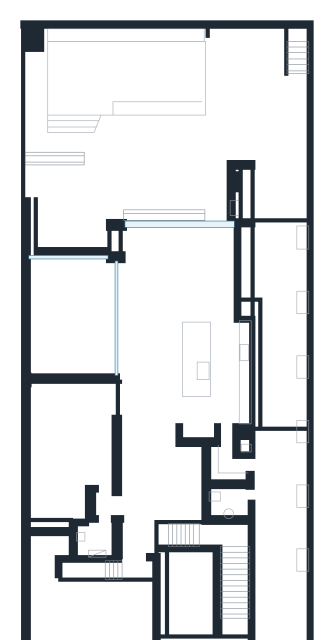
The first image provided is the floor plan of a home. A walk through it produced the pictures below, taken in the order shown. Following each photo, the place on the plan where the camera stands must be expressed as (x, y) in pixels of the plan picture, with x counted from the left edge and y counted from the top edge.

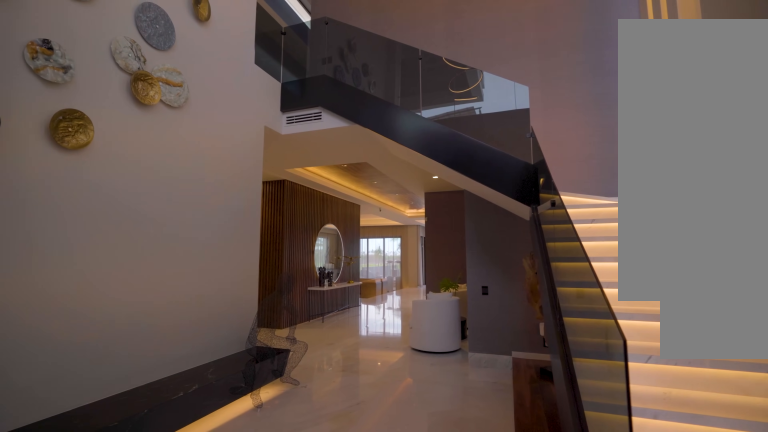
(203, 617)
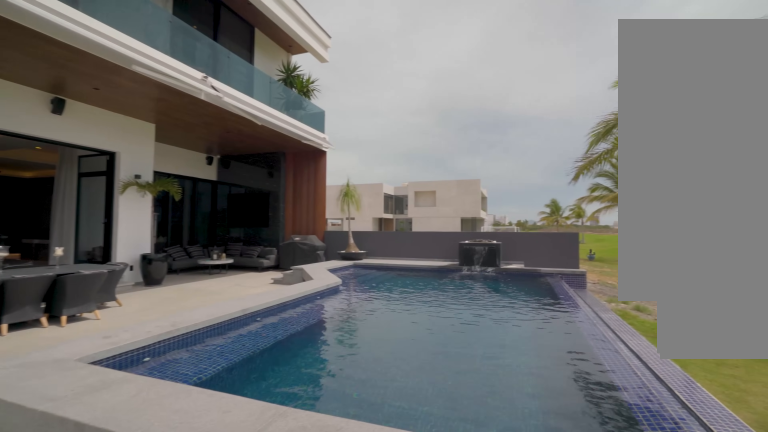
(230, 81)
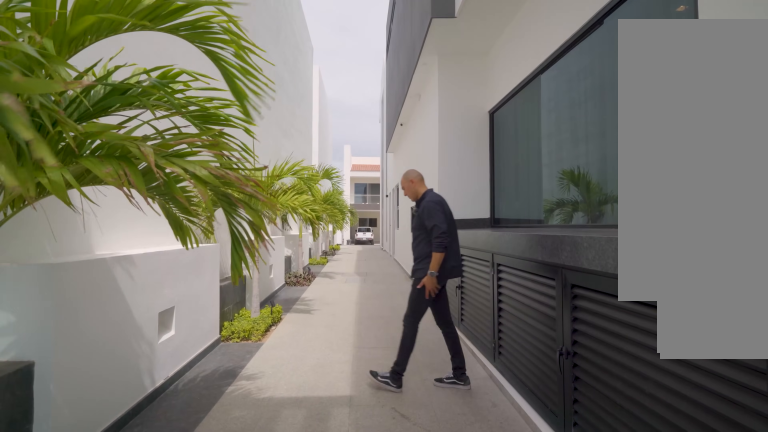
(283, 298)
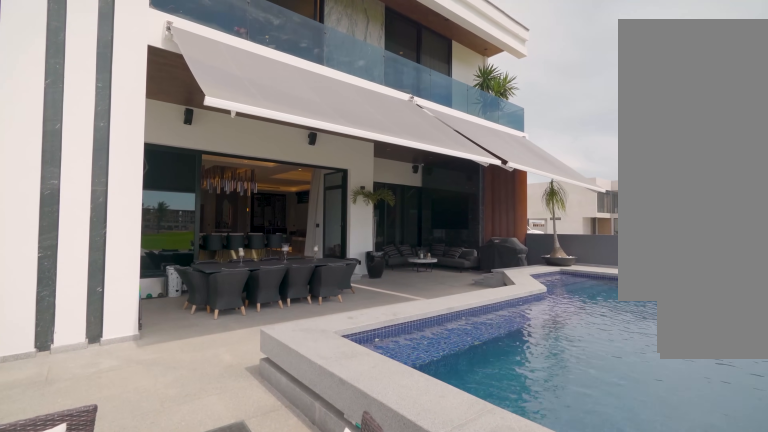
(232, 108)
